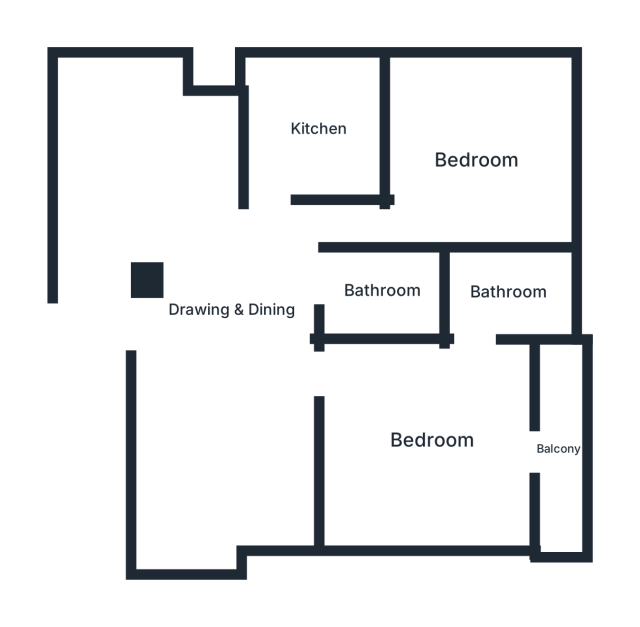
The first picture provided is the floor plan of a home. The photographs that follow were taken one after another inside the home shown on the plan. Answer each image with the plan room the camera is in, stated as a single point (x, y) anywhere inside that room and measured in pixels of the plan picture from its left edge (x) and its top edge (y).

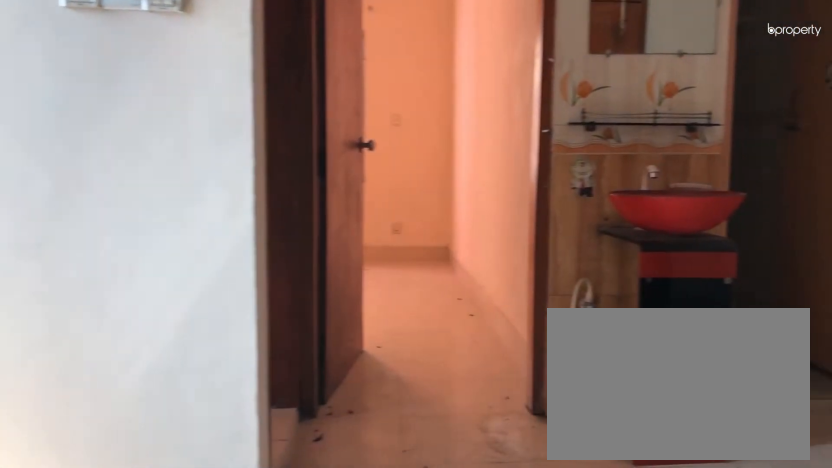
(230, 305)
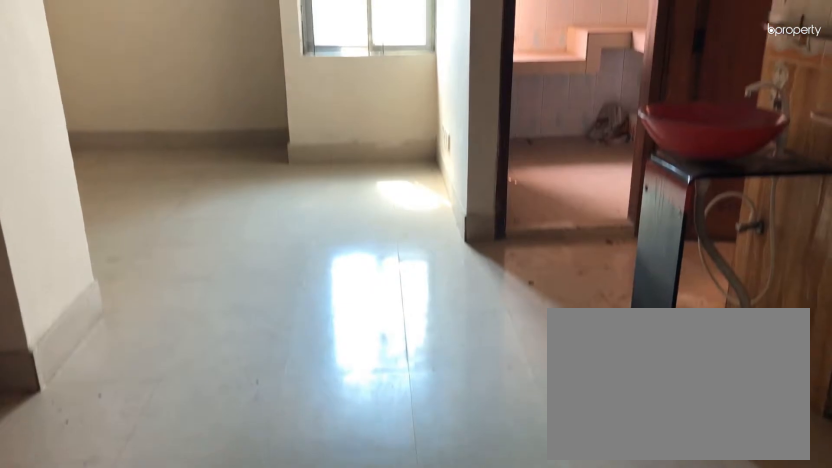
(230, 305)
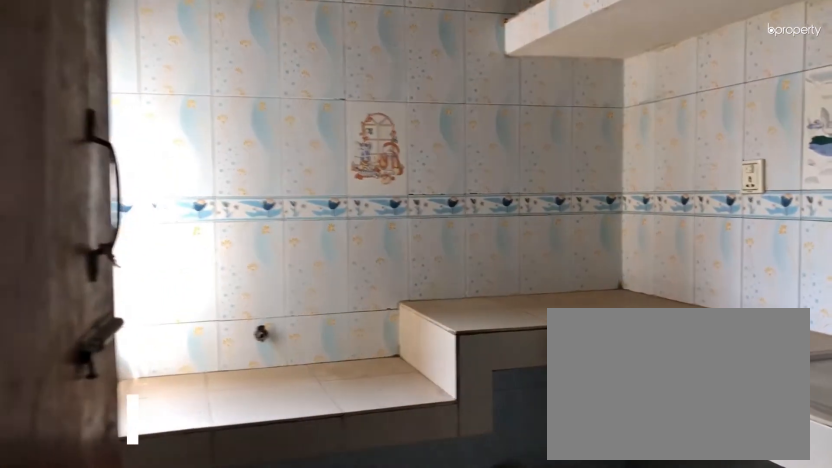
(317, 129)
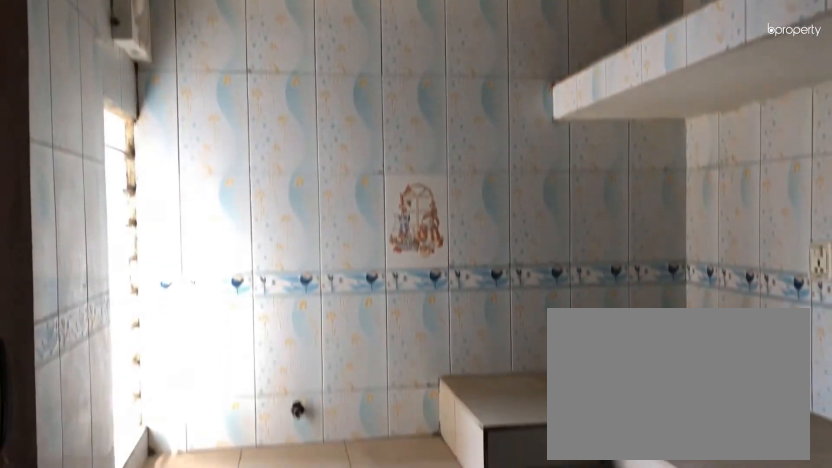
(317, 129)
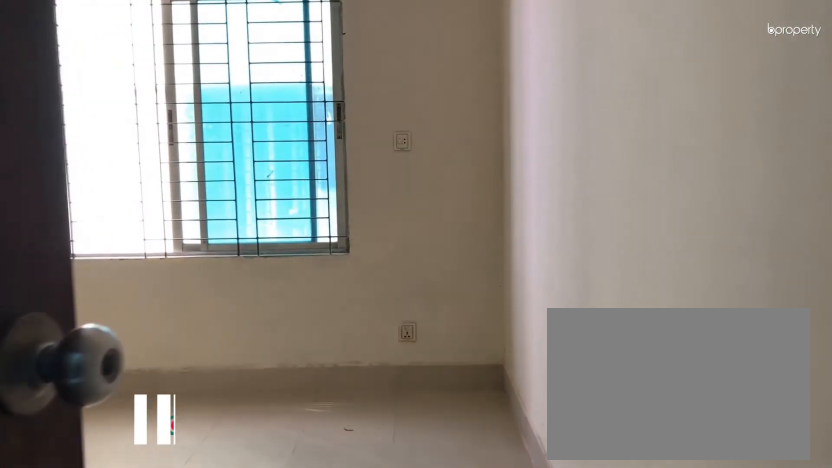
(477, 158)
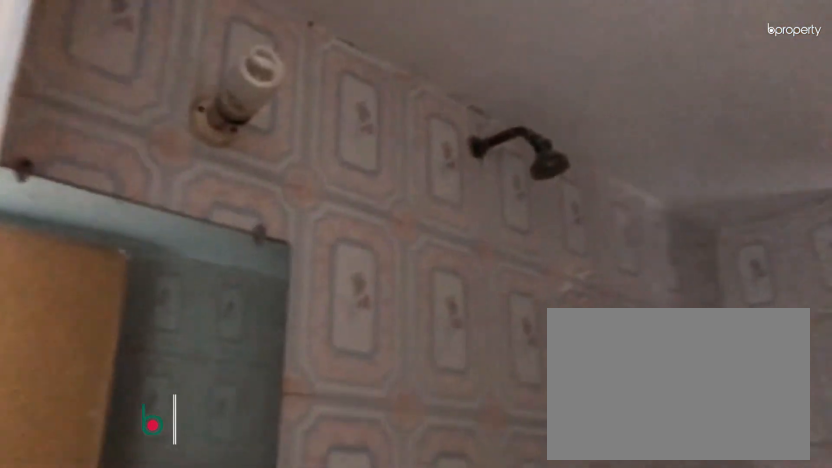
(385, 290)
